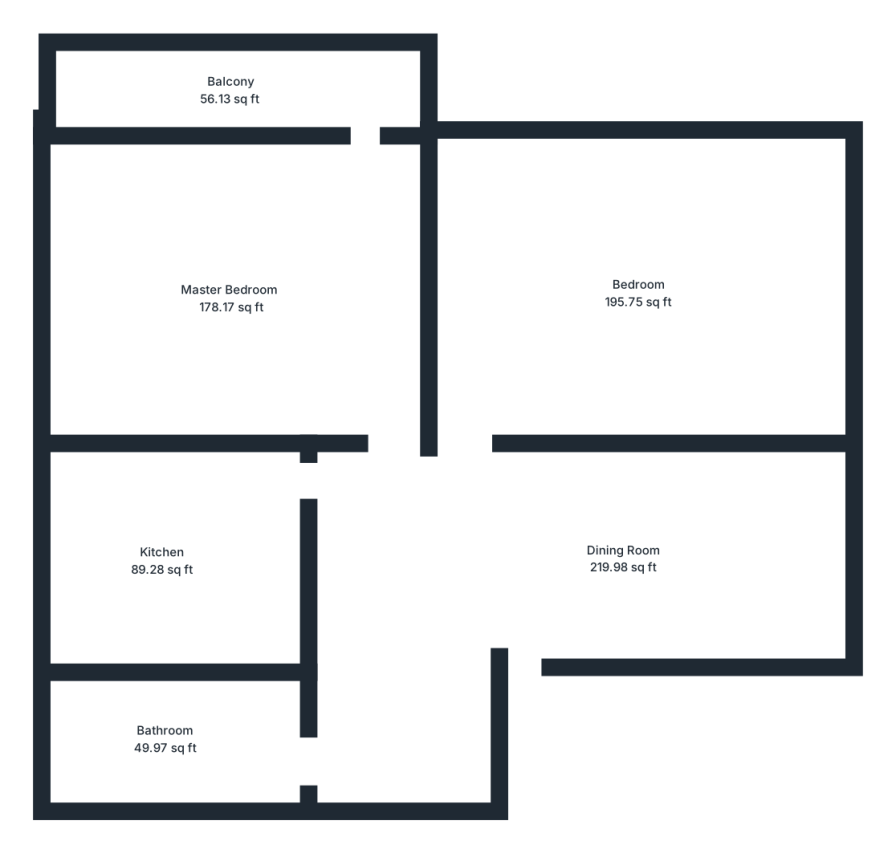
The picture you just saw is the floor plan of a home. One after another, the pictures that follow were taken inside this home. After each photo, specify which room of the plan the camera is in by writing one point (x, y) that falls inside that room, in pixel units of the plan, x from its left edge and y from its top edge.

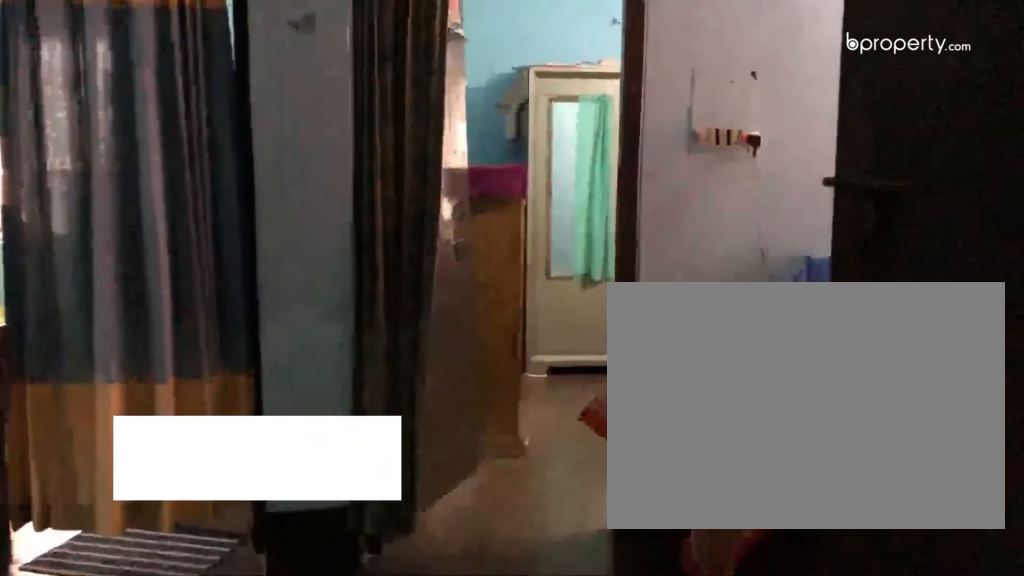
(603, 564)
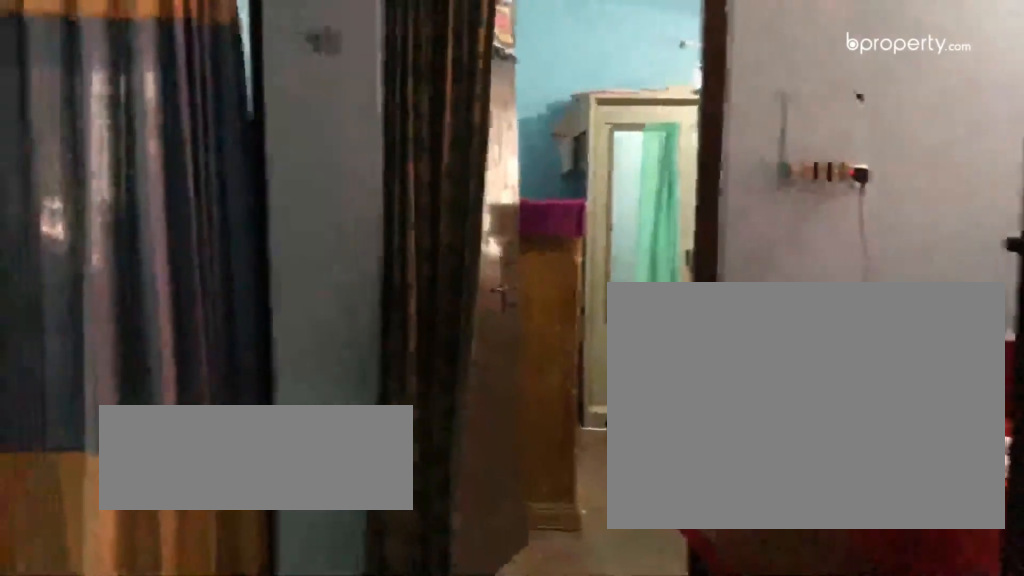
(603, 564)
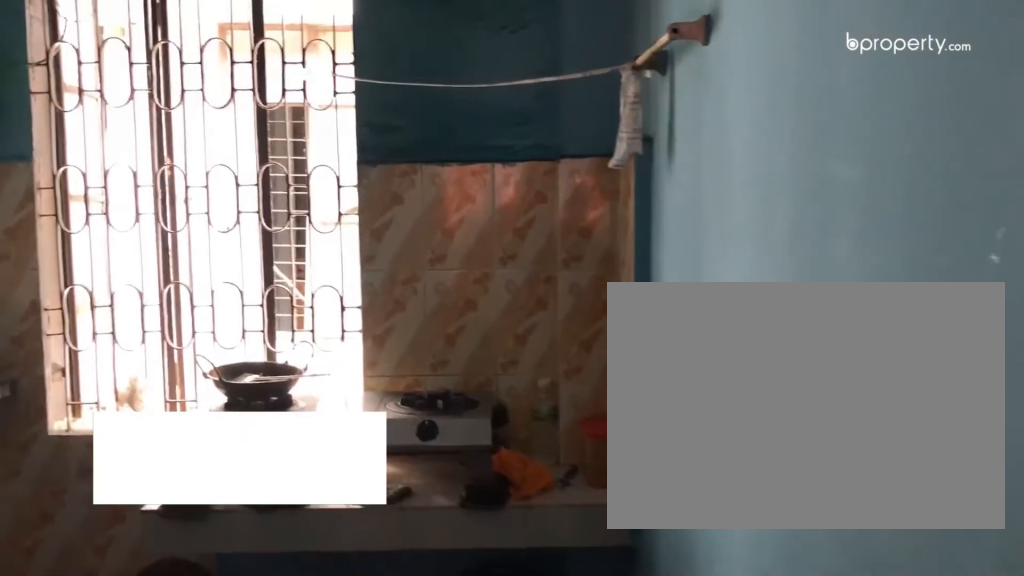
(163, 568)
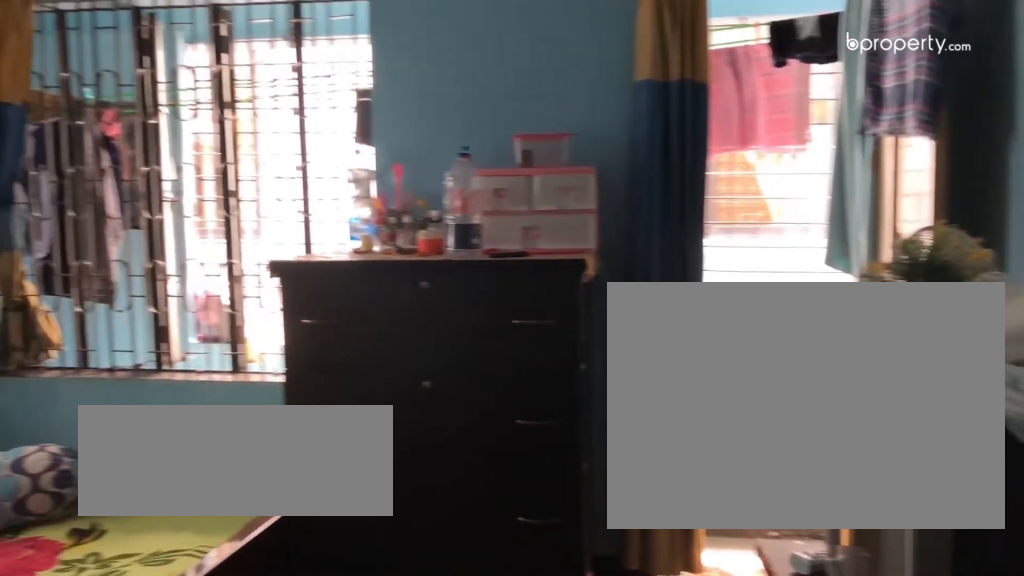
(233, 304)
